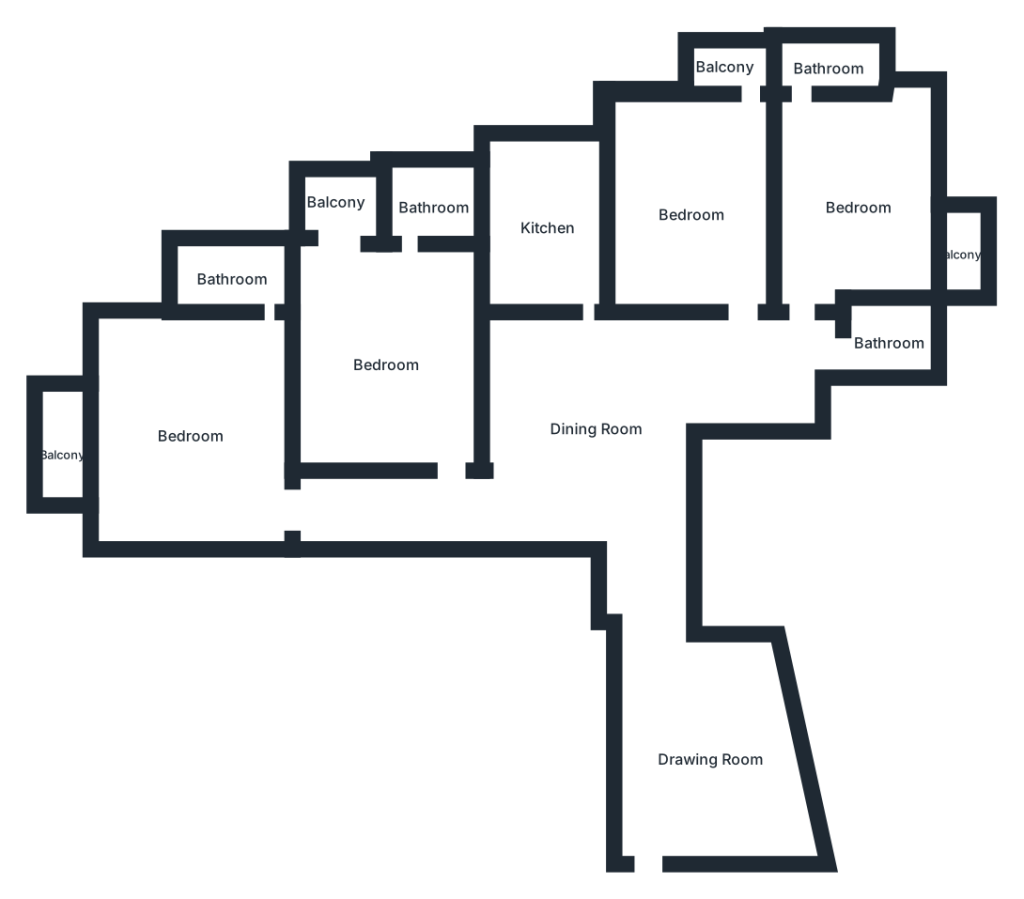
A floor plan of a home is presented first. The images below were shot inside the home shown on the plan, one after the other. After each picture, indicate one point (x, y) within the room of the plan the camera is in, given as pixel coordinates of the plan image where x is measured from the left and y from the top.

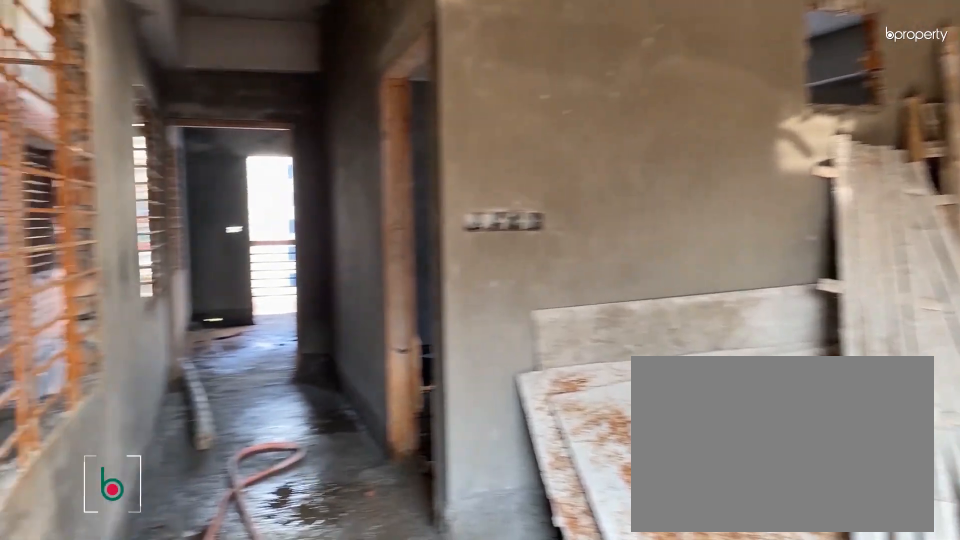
(594, 425)
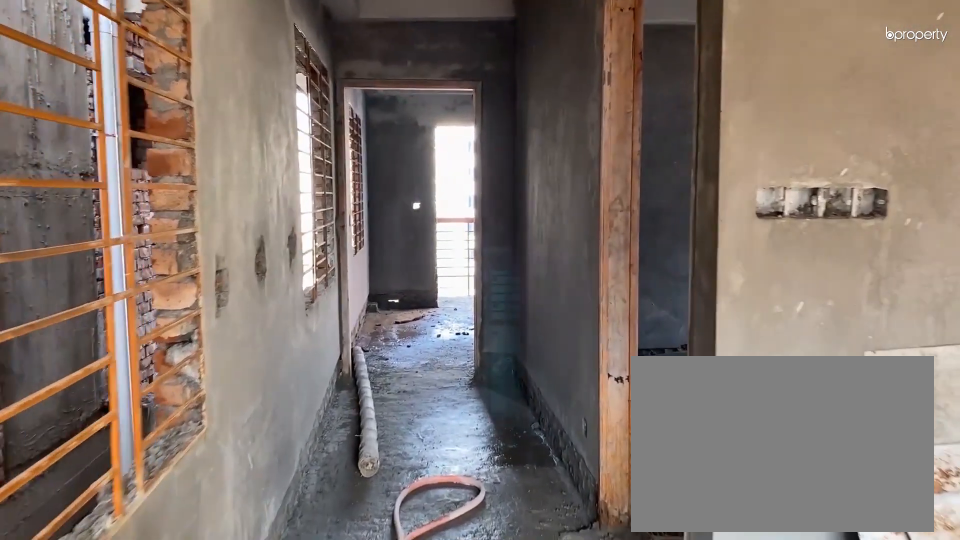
(594, 425)
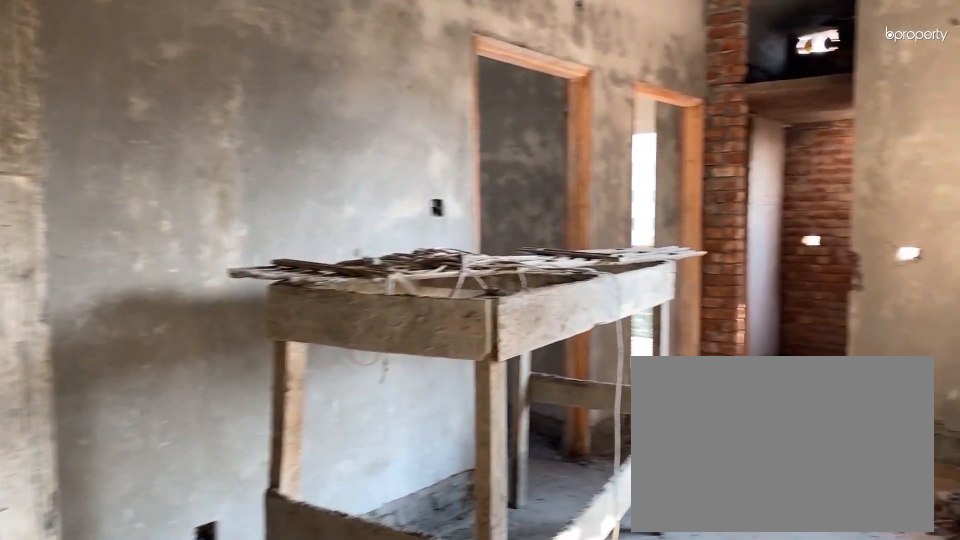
(593, 426)
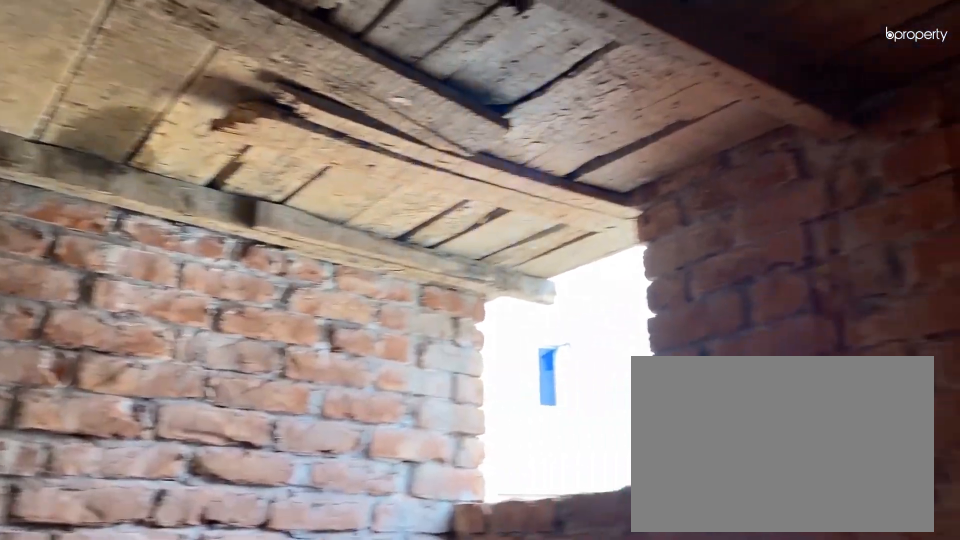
(234, 276)
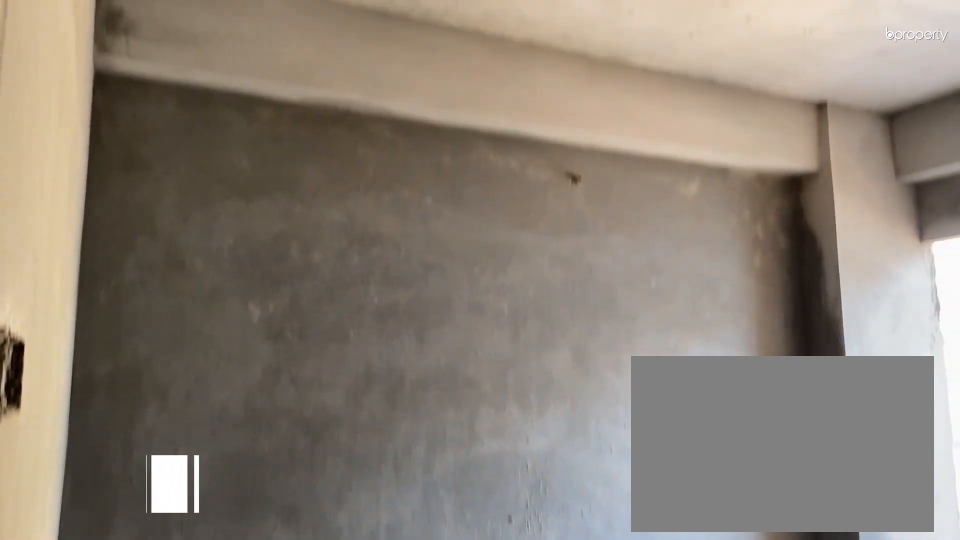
(389, 365)
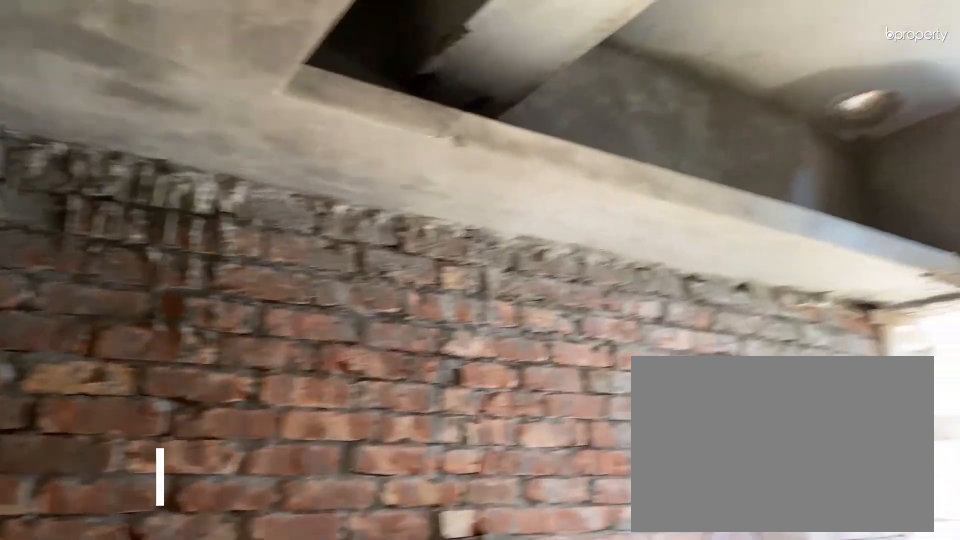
(548, 224)
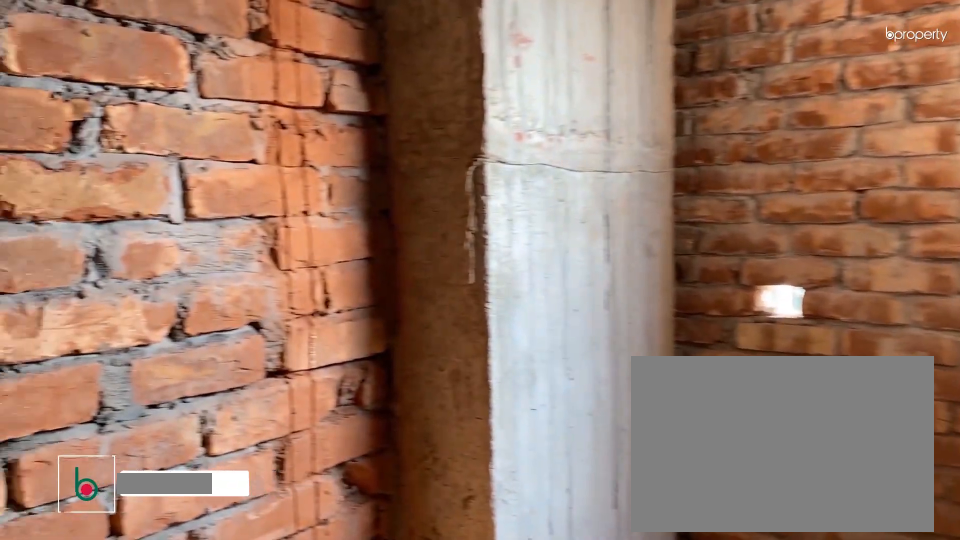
(888, 341)
